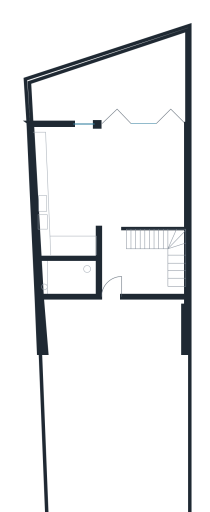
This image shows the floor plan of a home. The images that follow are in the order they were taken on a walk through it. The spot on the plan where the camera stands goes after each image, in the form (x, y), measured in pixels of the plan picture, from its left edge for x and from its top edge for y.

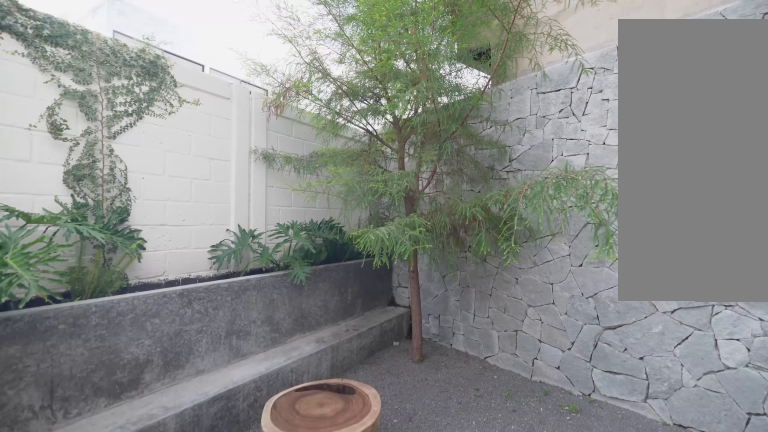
(111, 114)
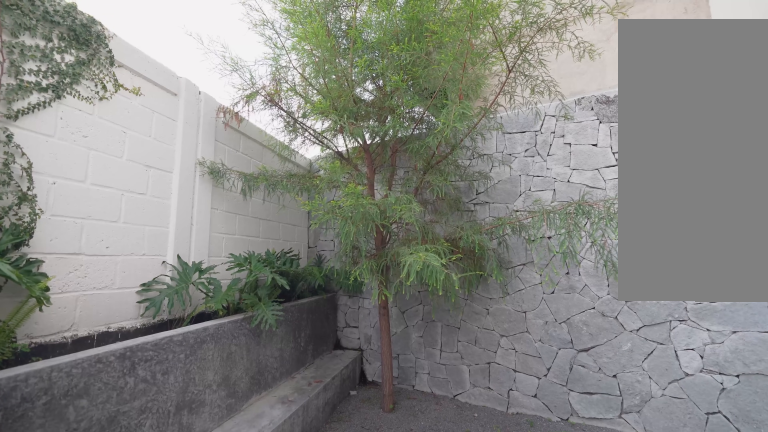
(108, 83)
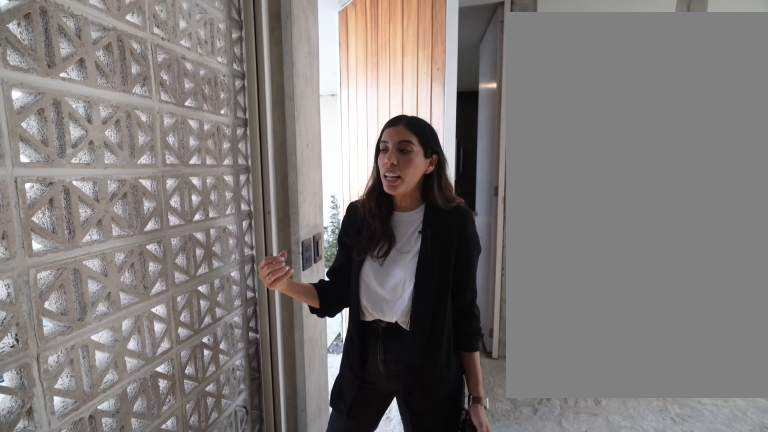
(150, 288)
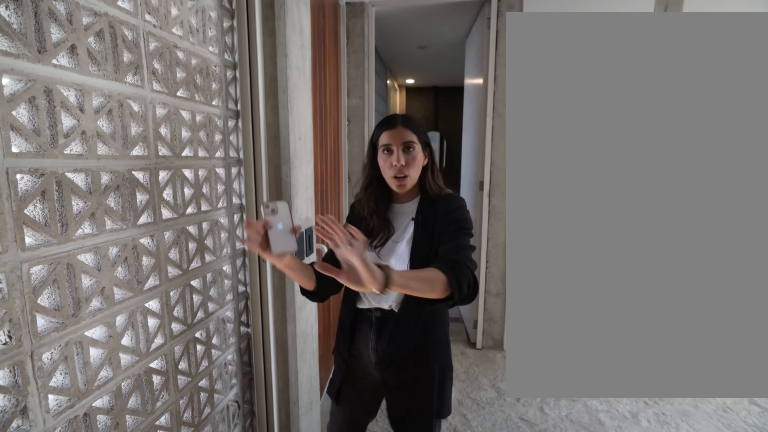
(150, 288)
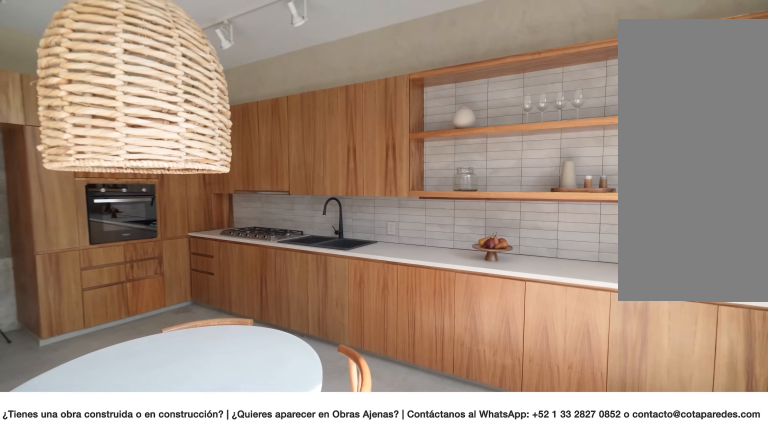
(118, 150)
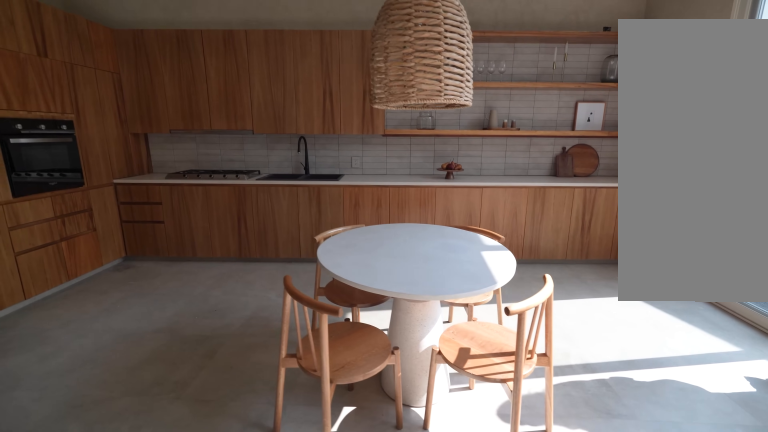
(104, 140)
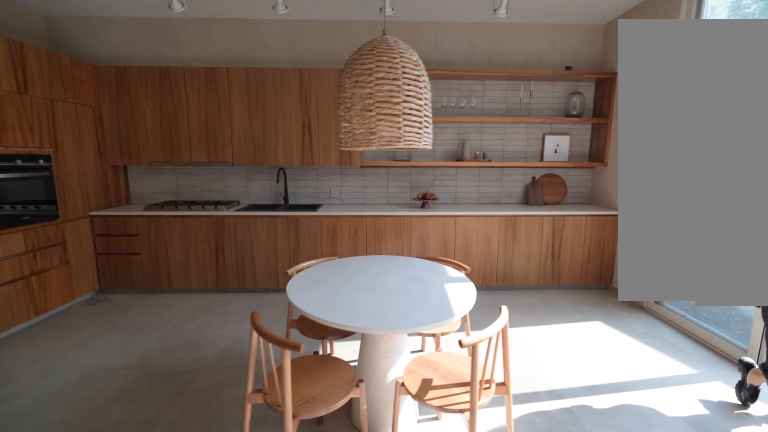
(116, 156)
